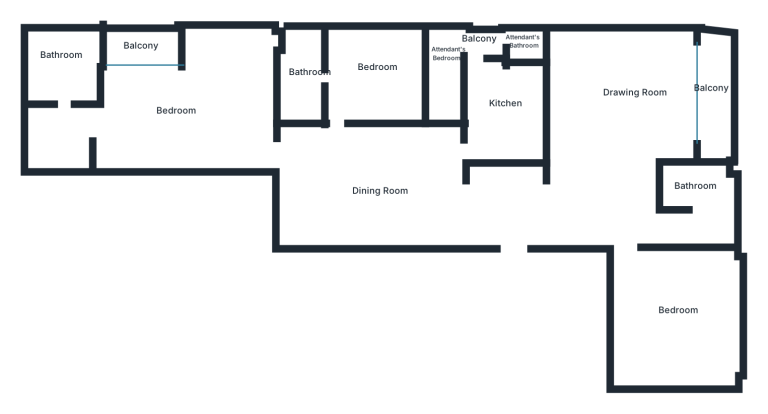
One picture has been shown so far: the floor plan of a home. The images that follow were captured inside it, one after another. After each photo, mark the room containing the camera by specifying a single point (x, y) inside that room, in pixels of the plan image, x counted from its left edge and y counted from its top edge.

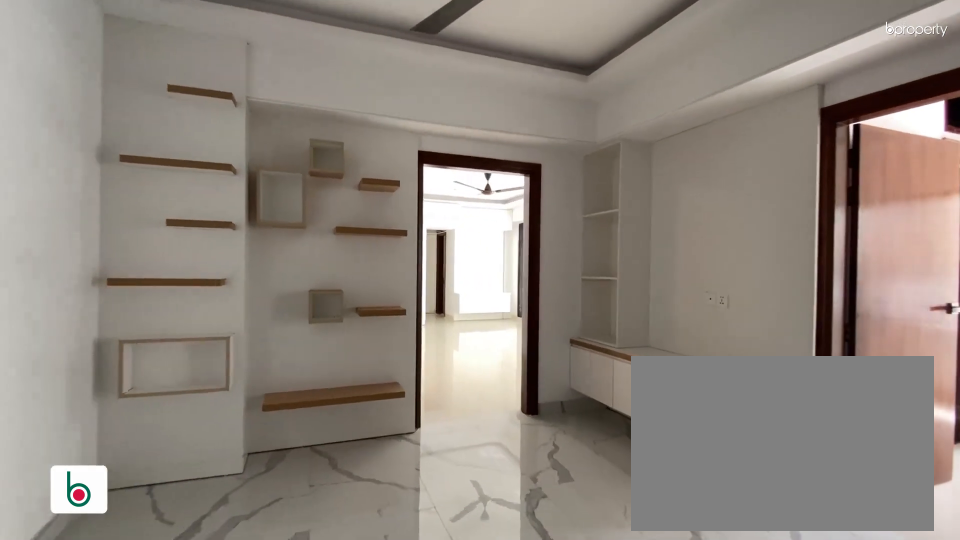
(369, 197)
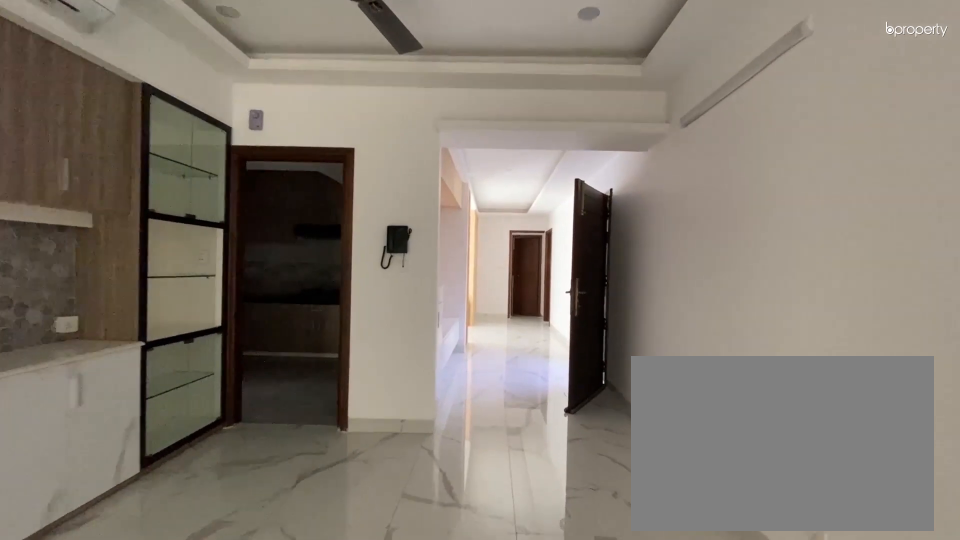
(490, 198)
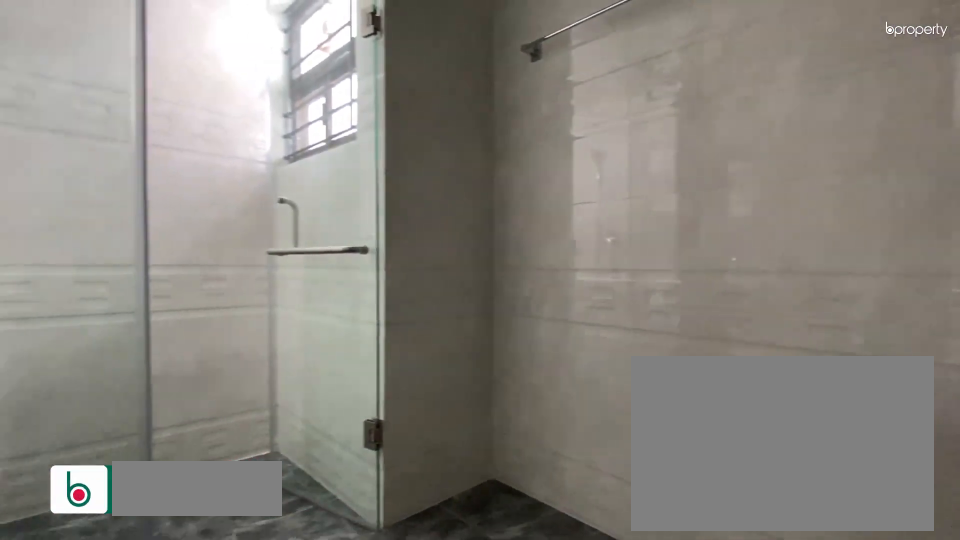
(704, 191)
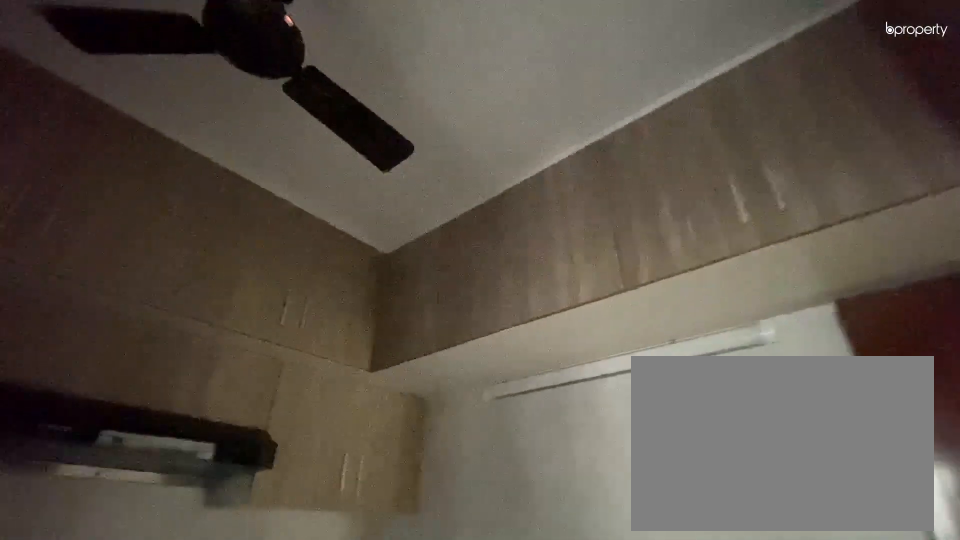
(507, 111)
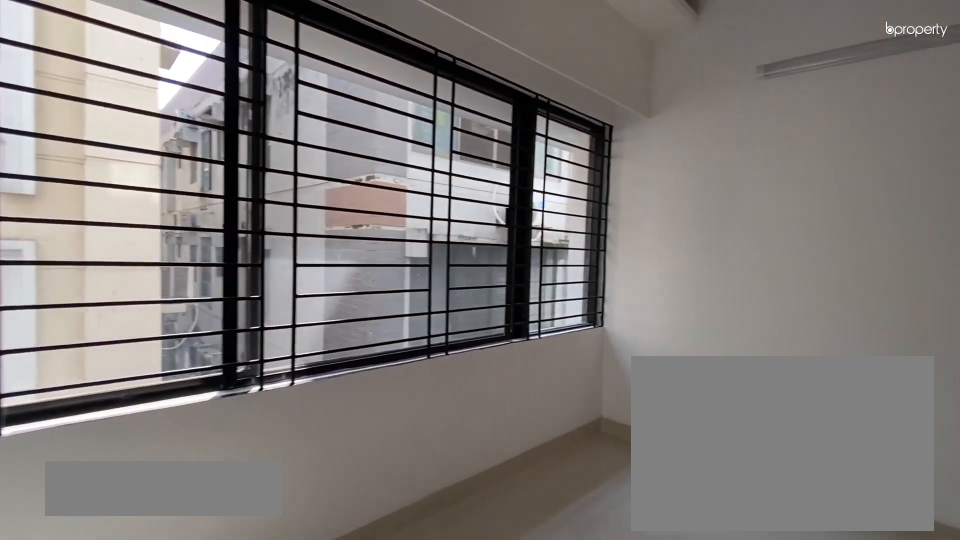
(369, 71)
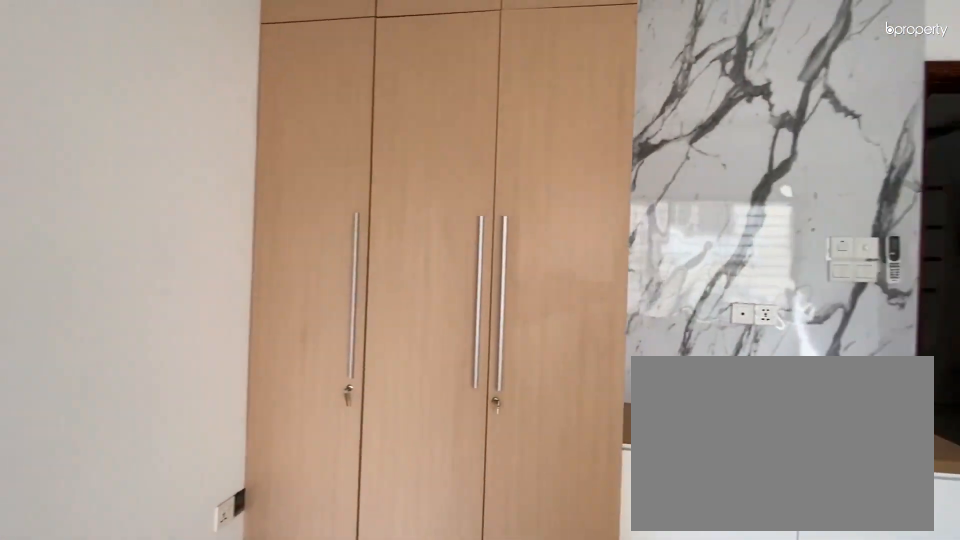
(369, 71)
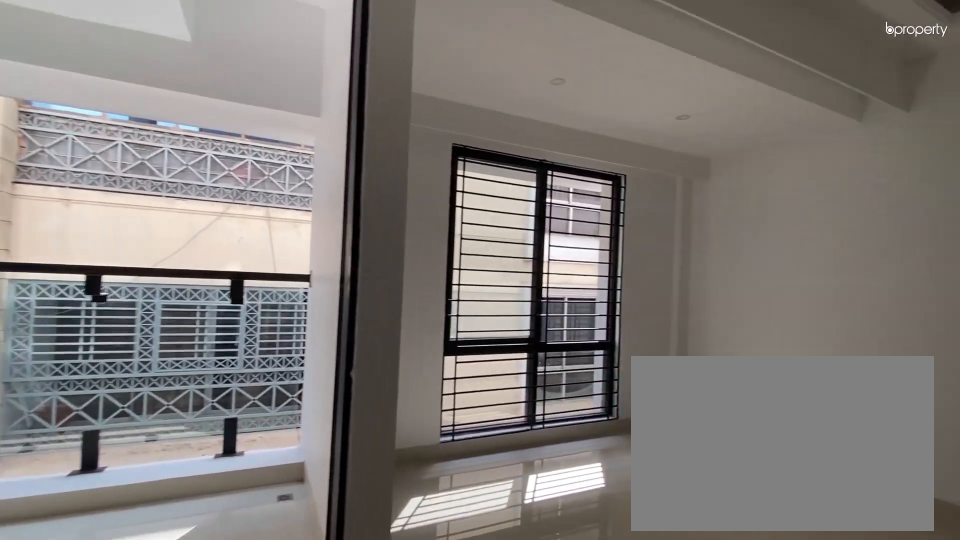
(193, 107)
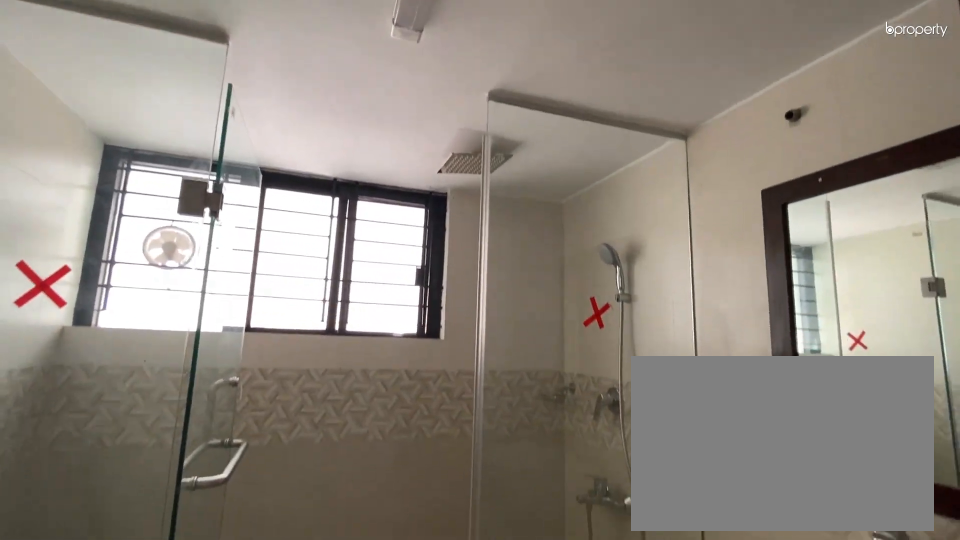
(64, 71)
